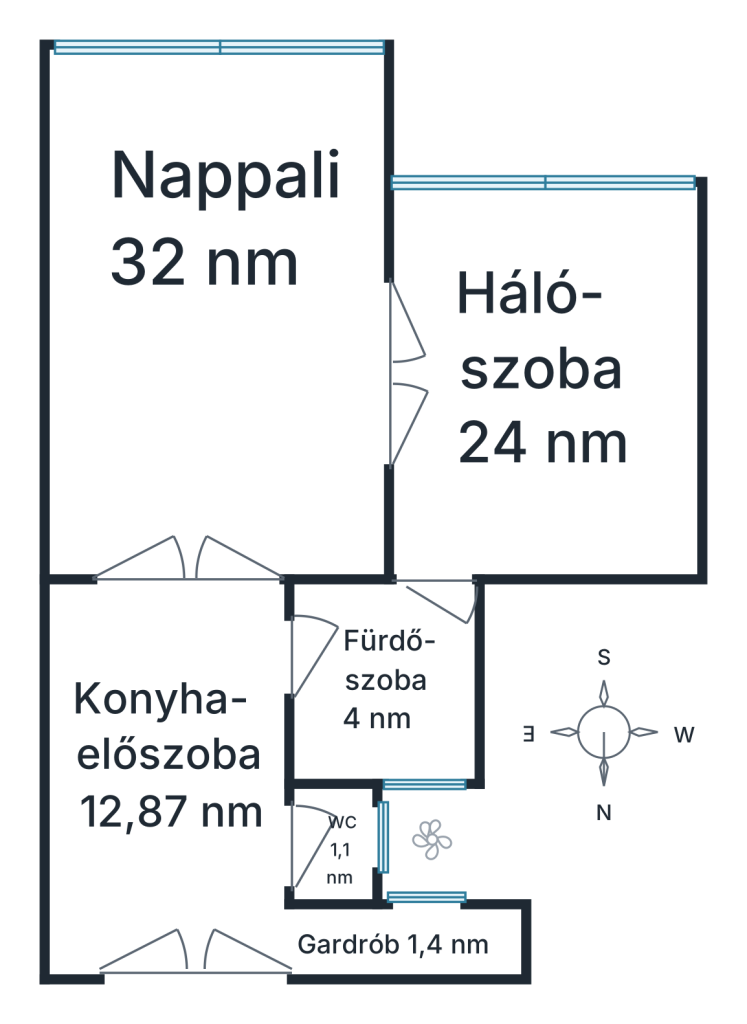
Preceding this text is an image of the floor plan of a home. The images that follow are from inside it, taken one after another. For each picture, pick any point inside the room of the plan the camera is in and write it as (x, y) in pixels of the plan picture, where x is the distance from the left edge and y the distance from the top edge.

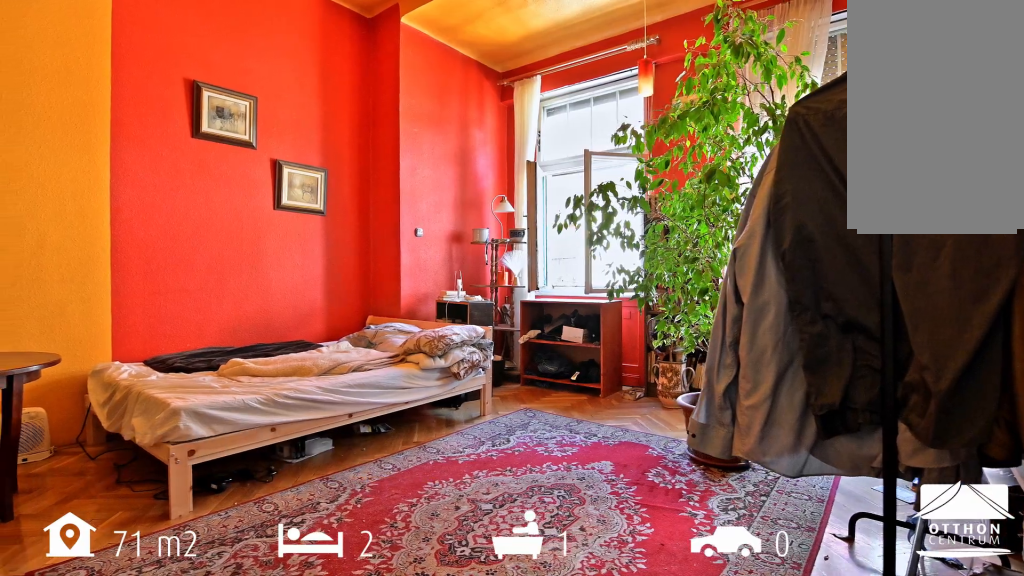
(218, 346)
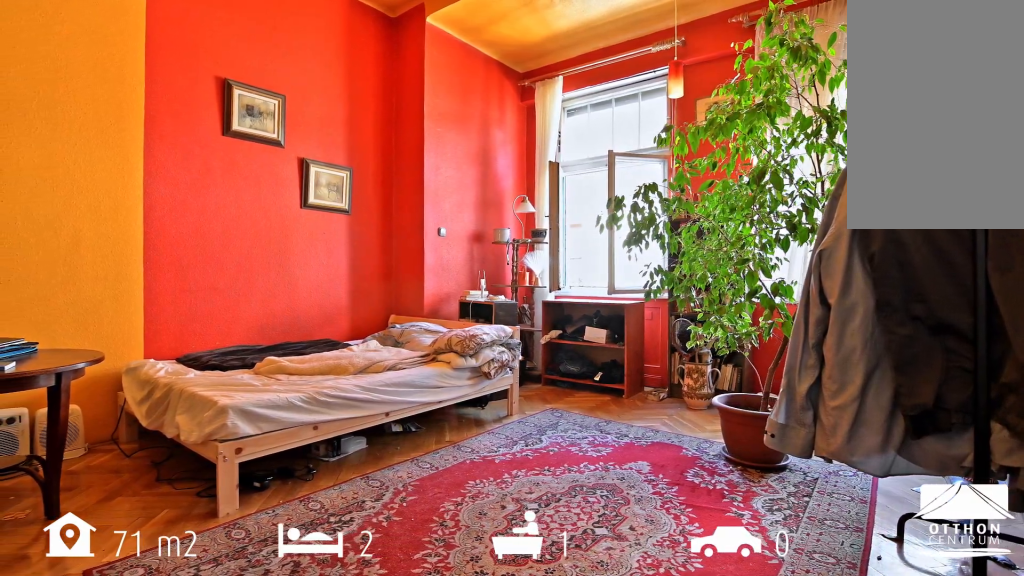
(218, 346)
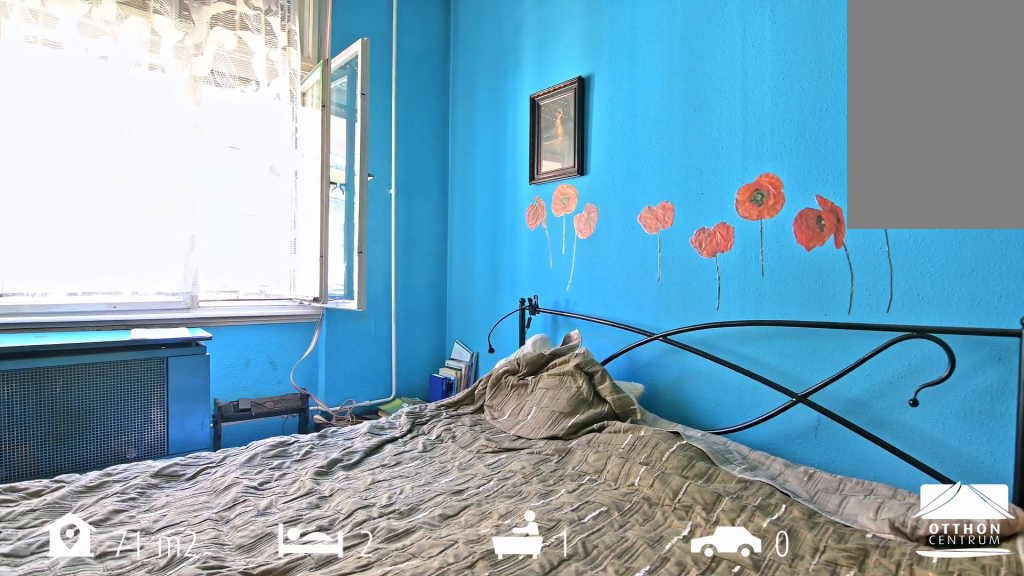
(553, 383)
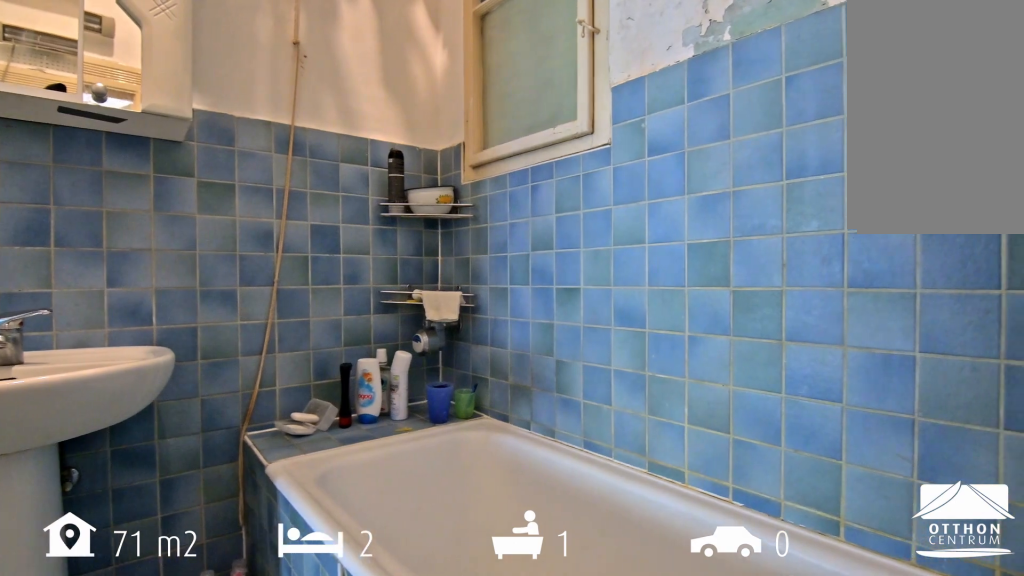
(384, 679)
